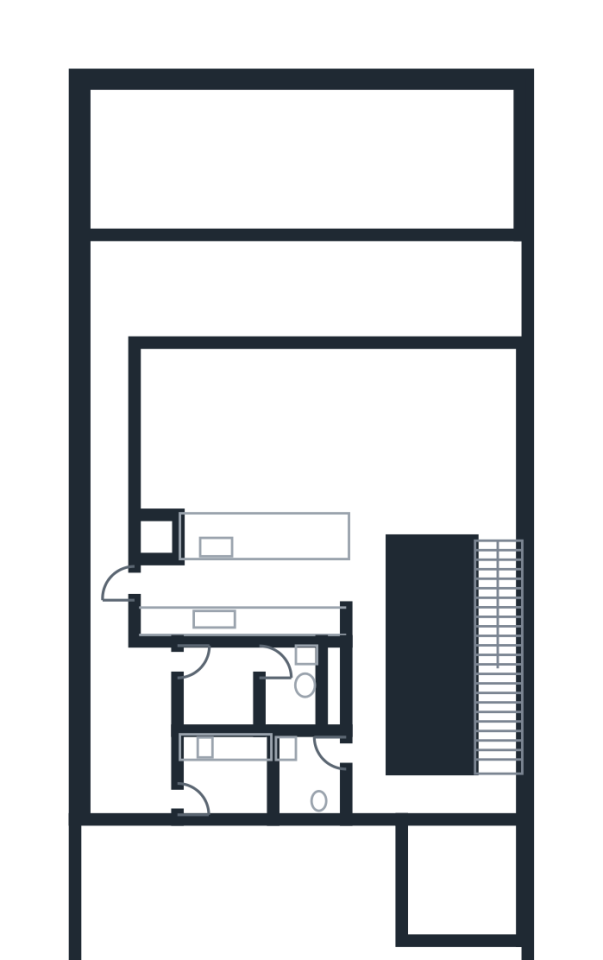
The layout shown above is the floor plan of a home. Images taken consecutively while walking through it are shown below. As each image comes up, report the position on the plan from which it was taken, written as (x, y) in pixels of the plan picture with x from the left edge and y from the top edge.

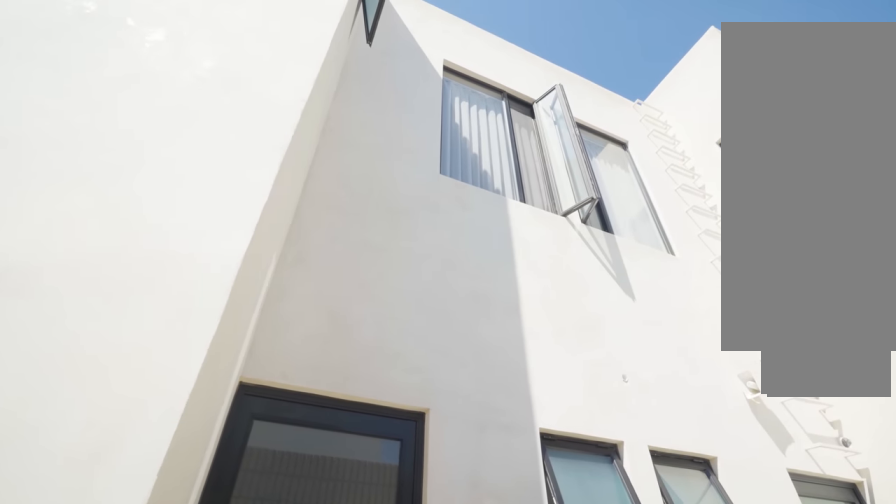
(111, 689)
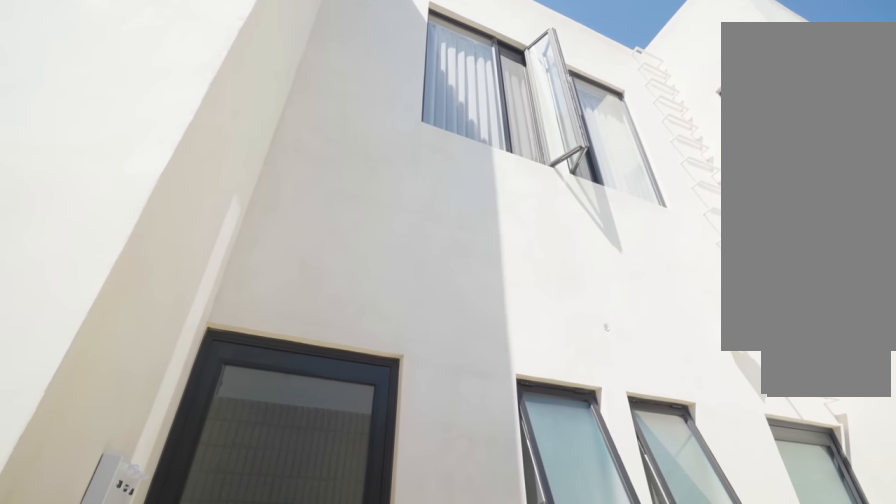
(111, 691)
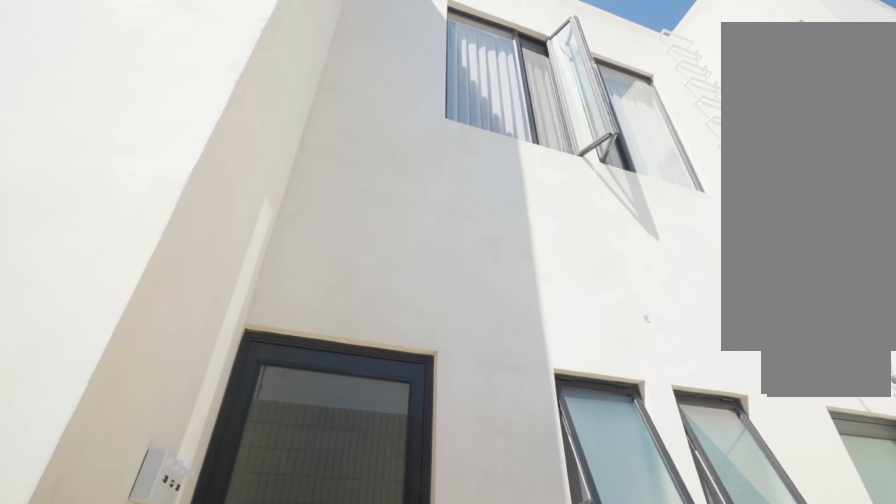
(110, 696)
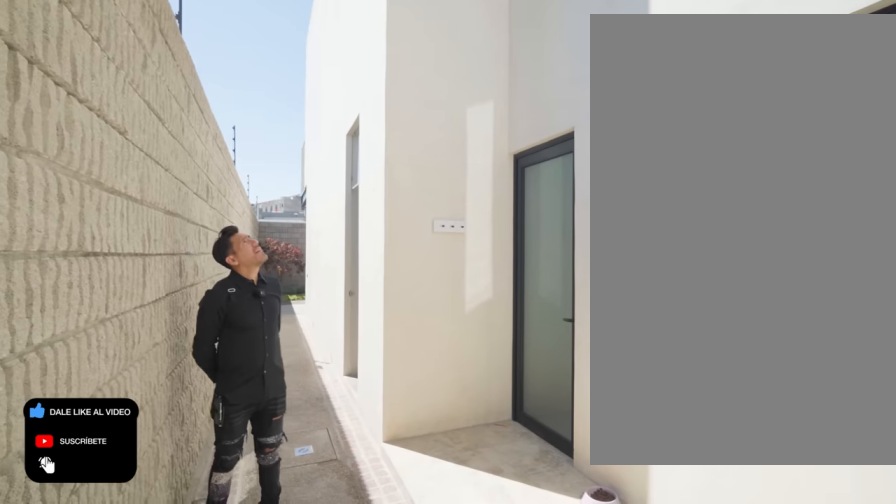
(134, 780)
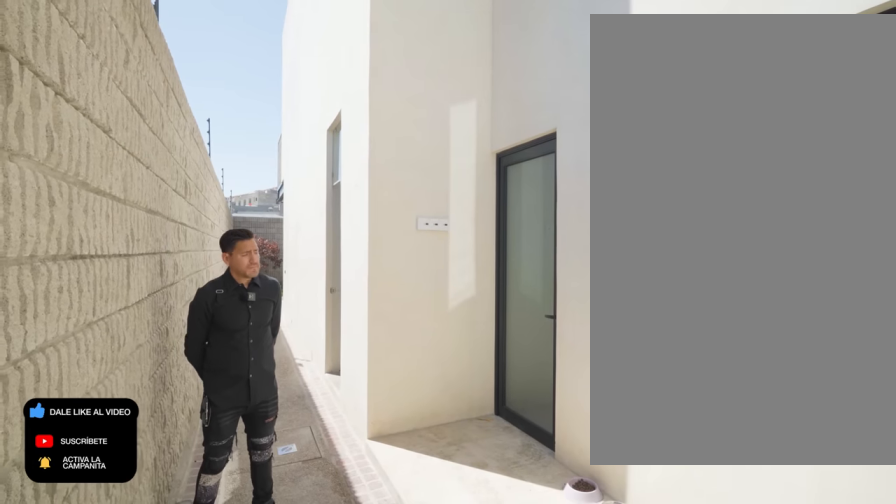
(134, 778)
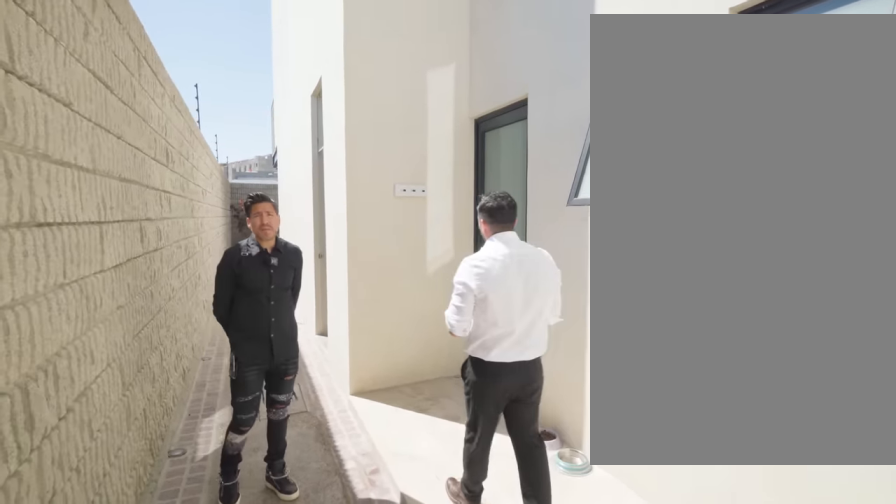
(119, 788)
